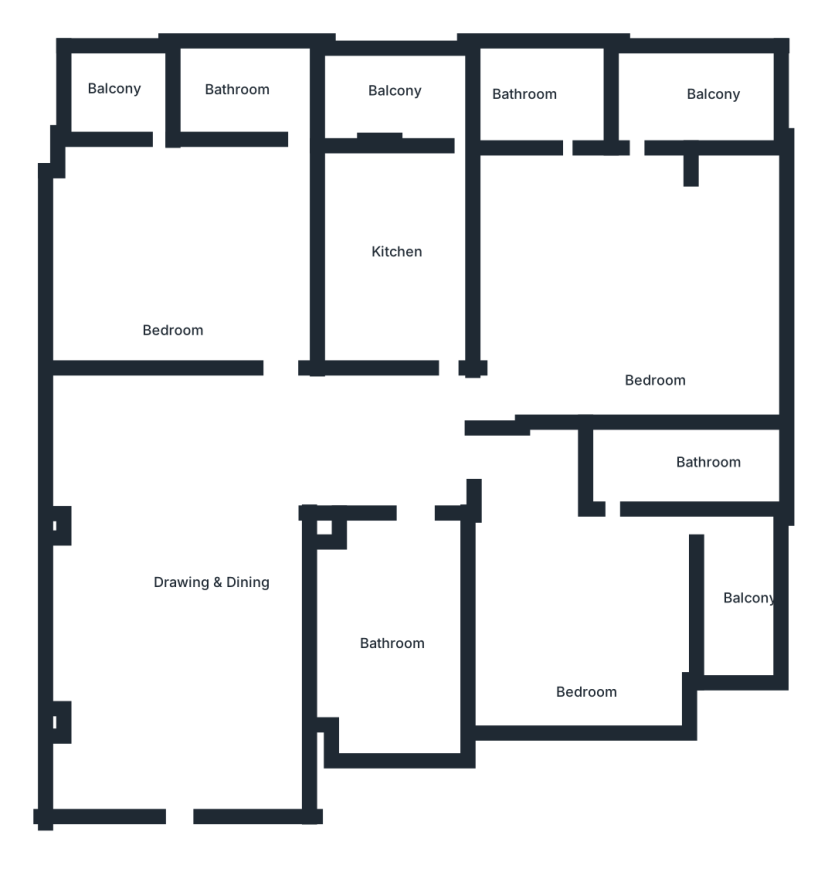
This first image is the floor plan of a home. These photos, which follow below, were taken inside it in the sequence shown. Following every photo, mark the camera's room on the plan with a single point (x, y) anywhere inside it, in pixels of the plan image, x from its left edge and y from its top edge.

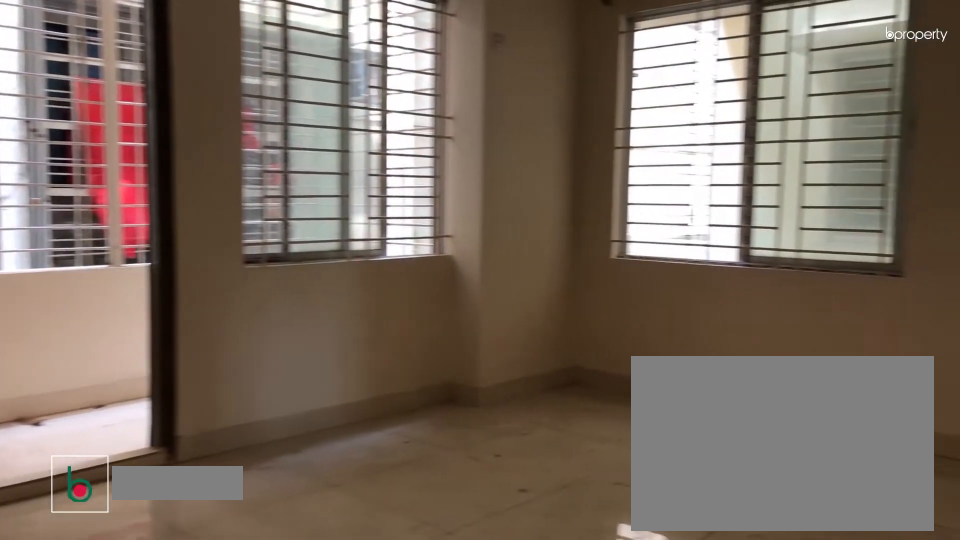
(587, 626)
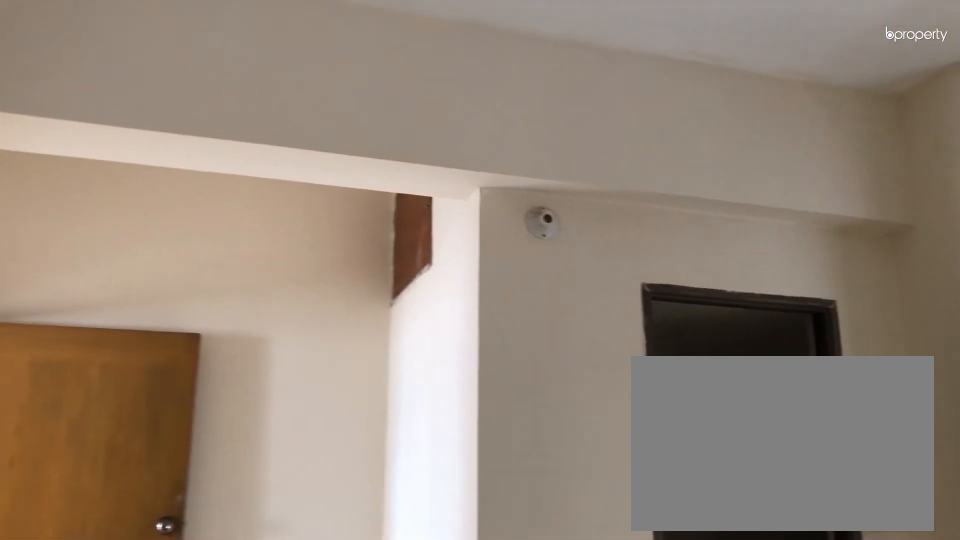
(588, 625)
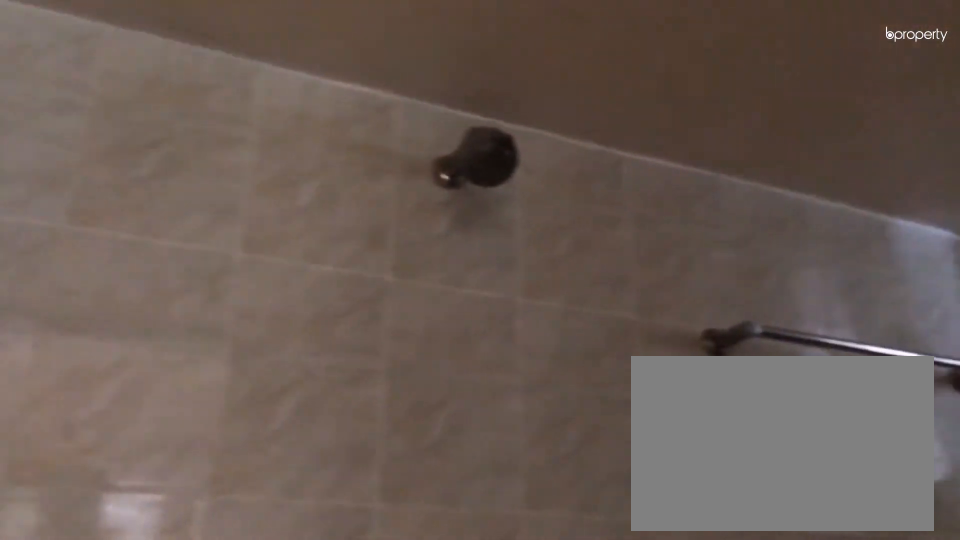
(677, 461)
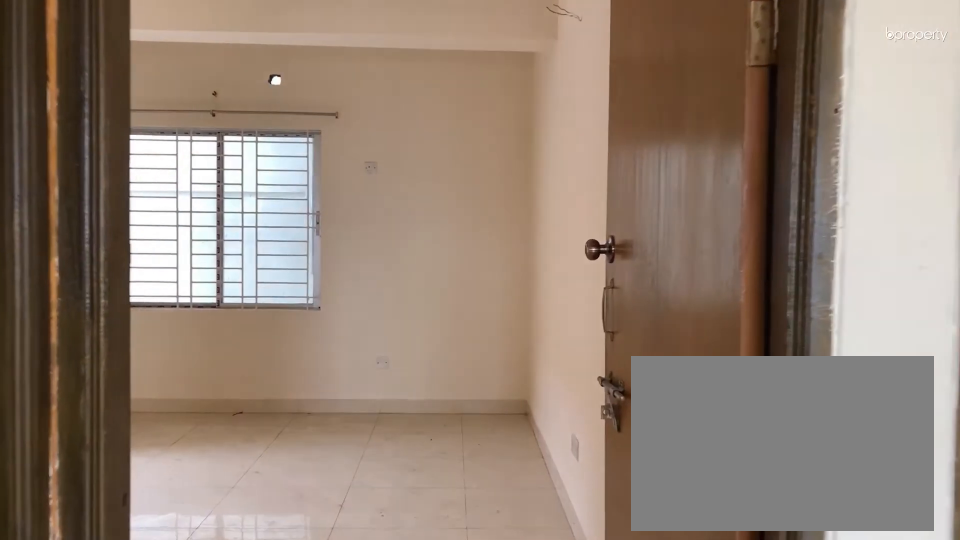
(462, 410)
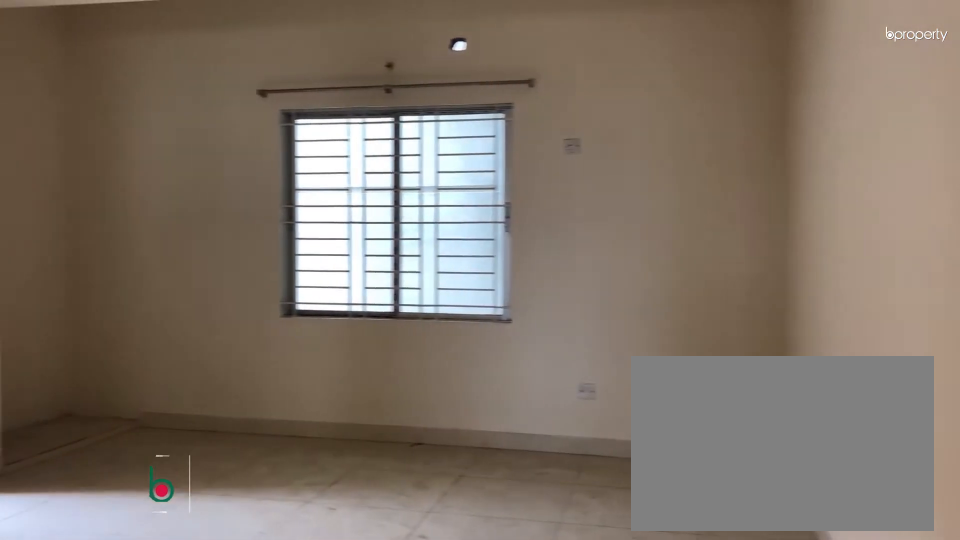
(654, 315)
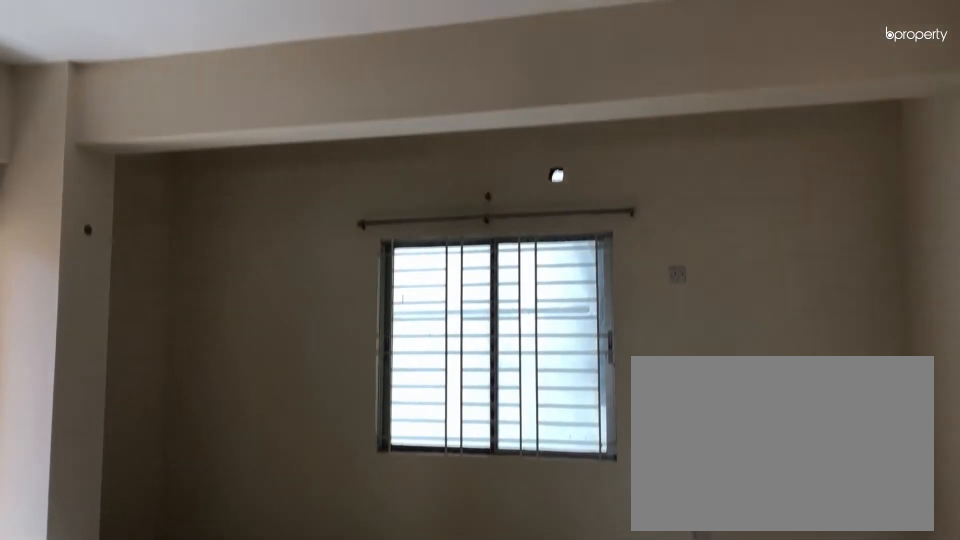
(654, 314)
